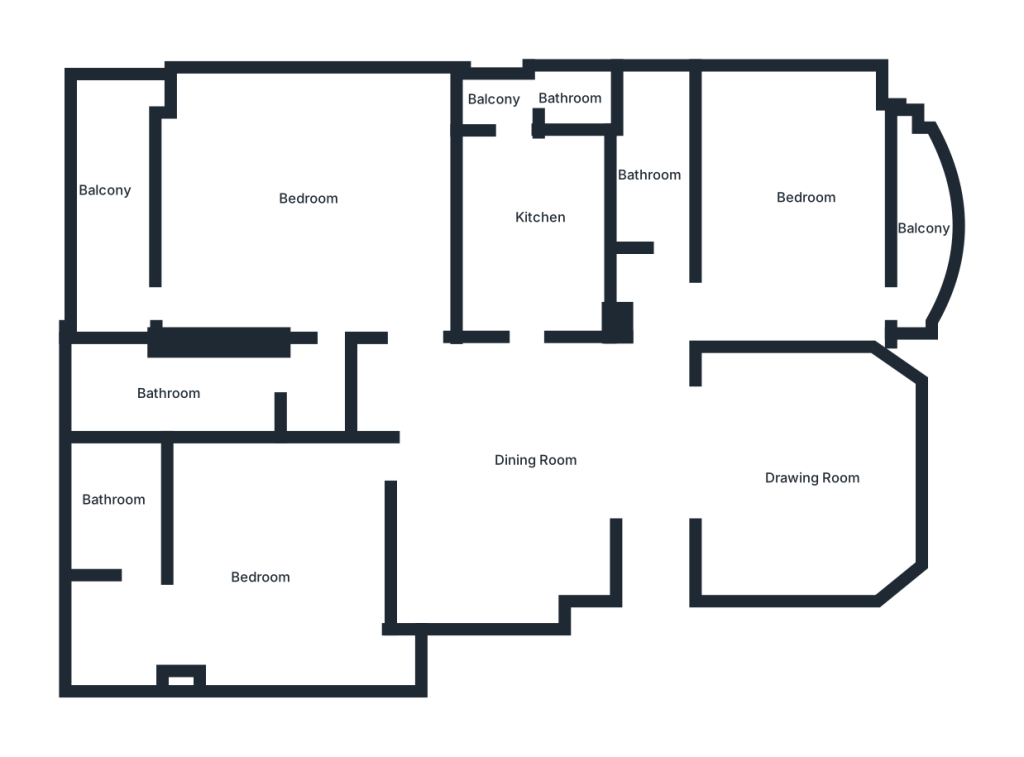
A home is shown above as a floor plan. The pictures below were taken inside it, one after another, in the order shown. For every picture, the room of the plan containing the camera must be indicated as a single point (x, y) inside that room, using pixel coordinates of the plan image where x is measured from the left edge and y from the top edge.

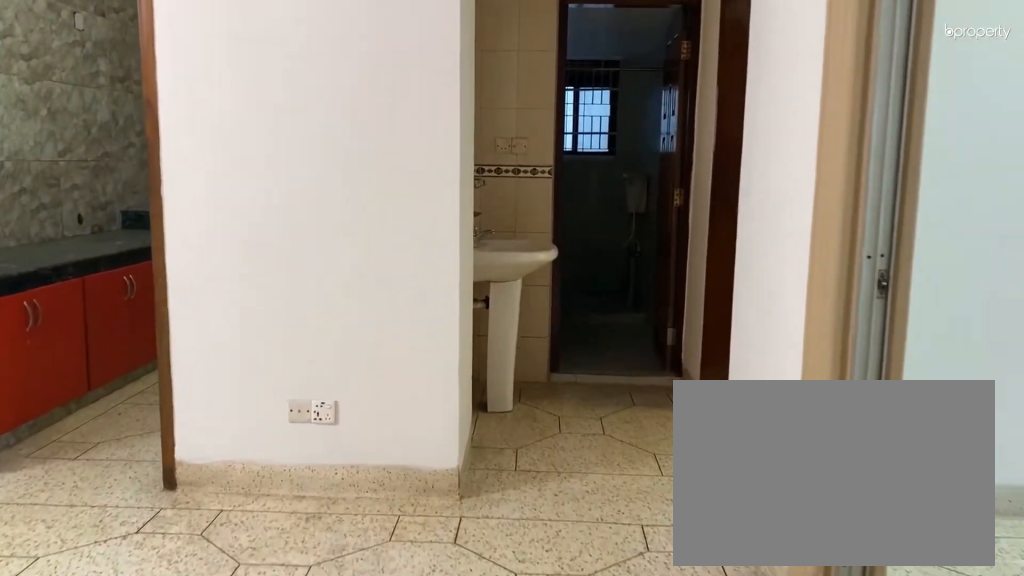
(654, 502)
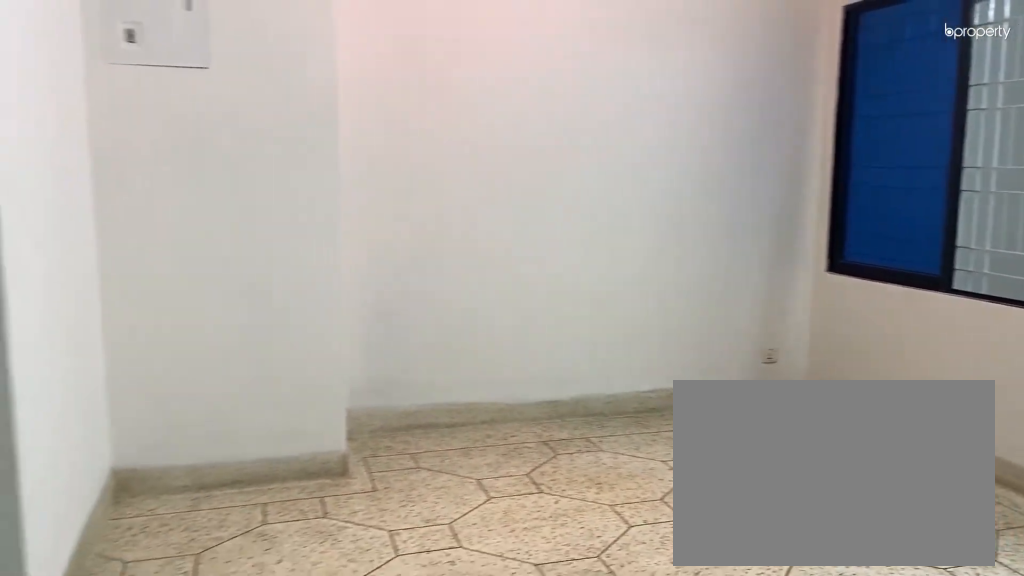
(507, 468)
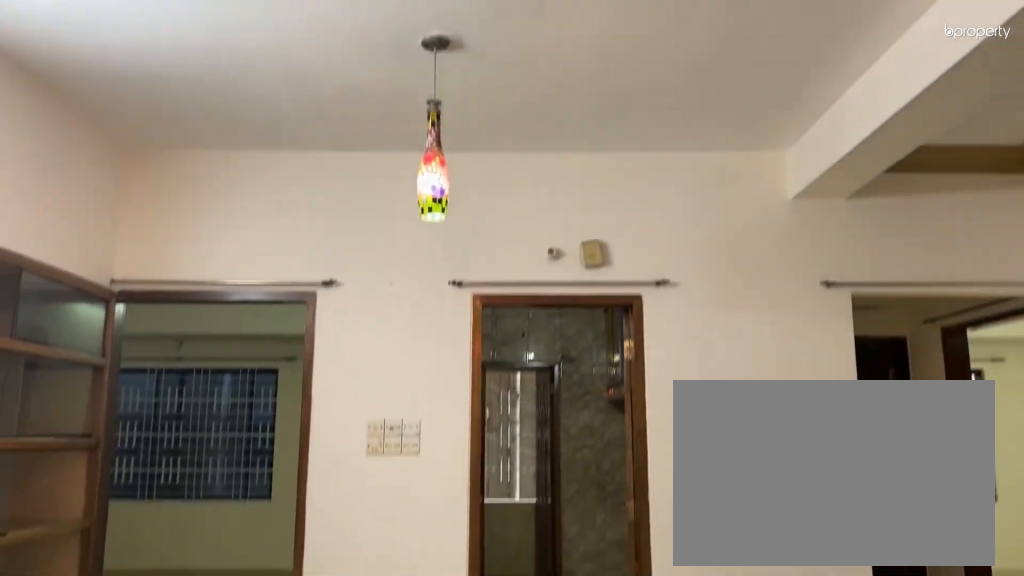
(507, 468)
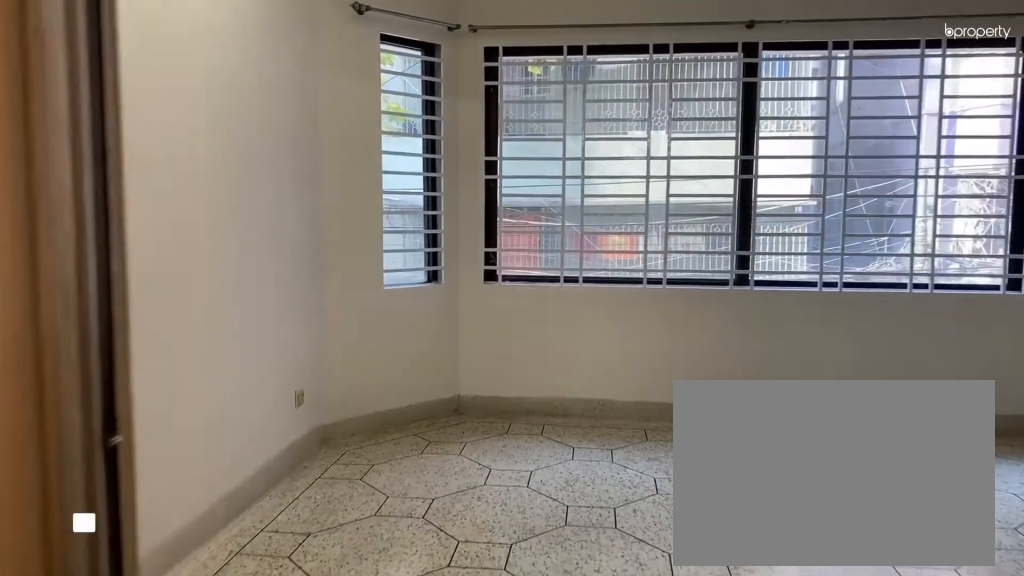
(721, 475)
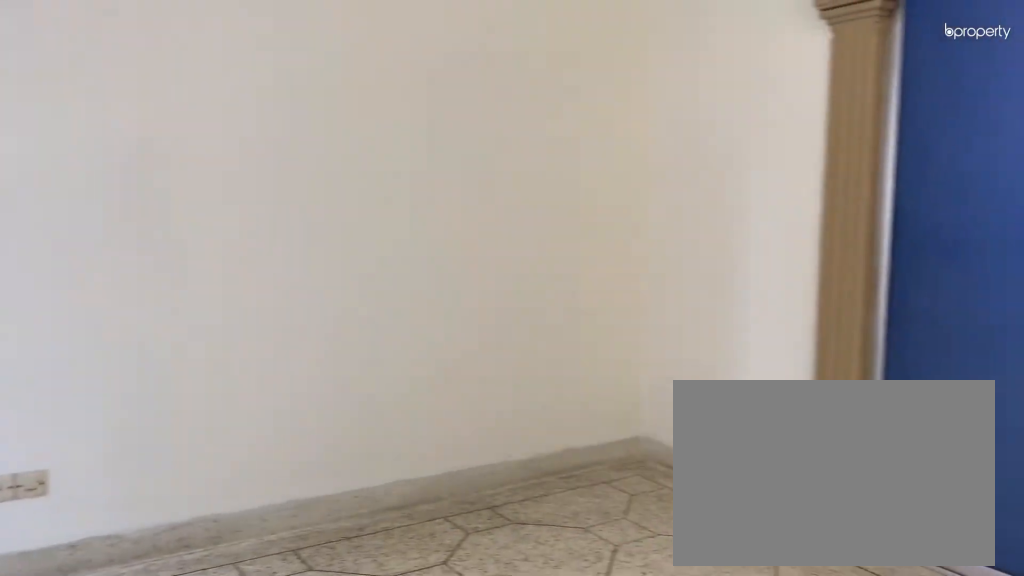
(816, 474)
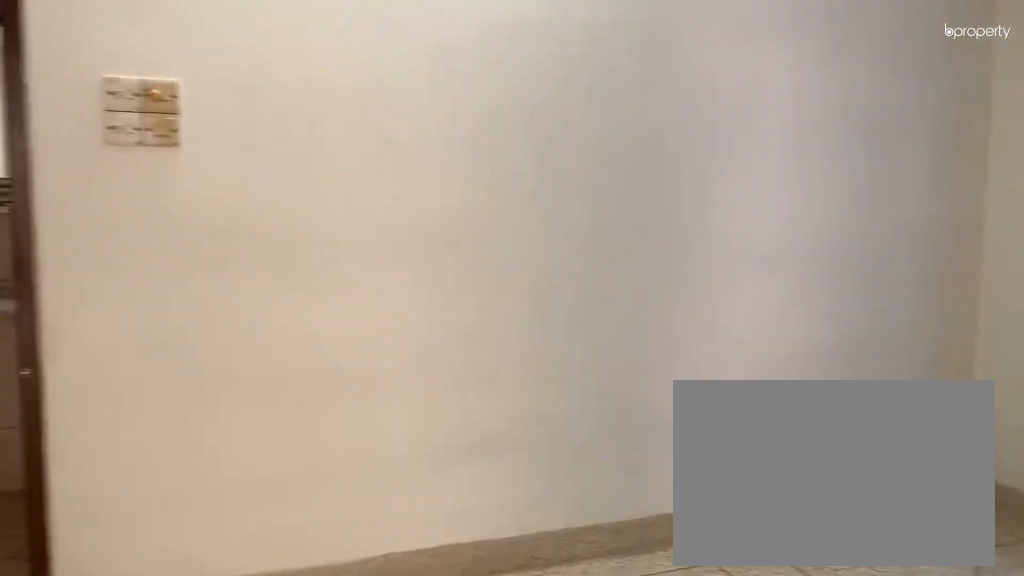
(791, 196)
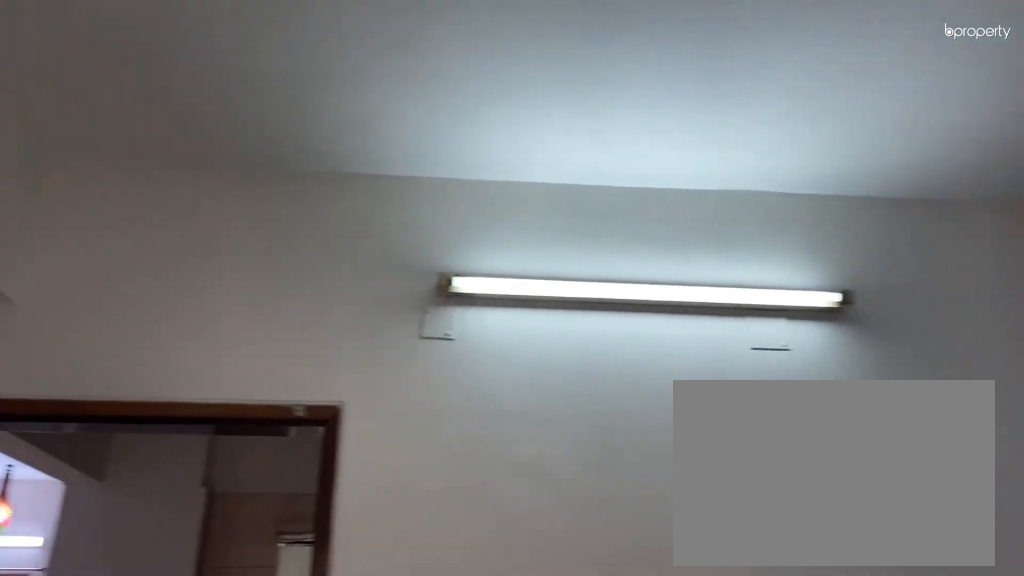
(791, 196)
